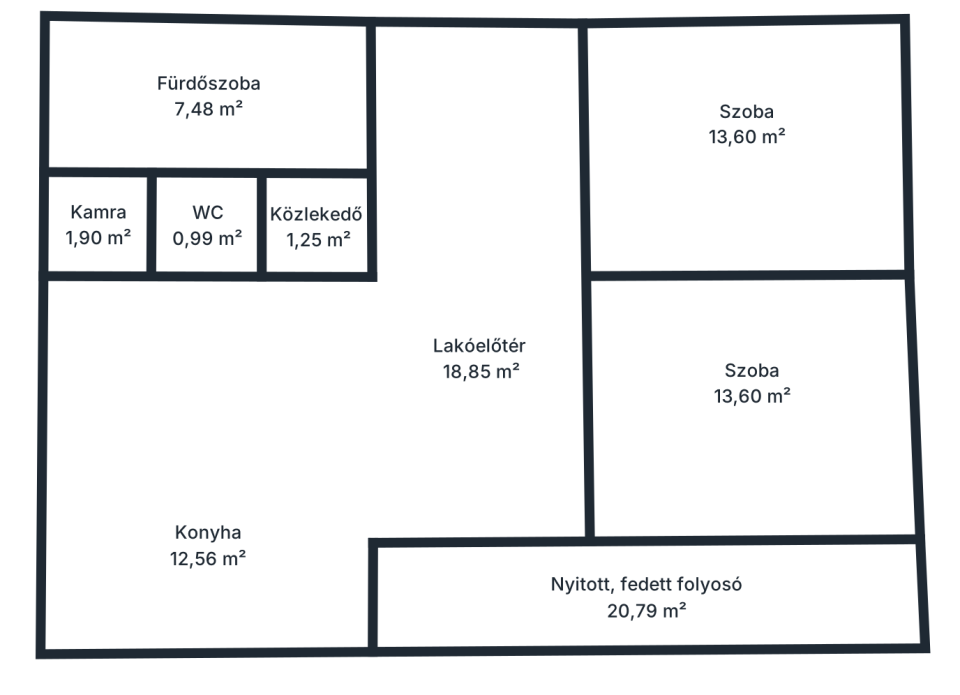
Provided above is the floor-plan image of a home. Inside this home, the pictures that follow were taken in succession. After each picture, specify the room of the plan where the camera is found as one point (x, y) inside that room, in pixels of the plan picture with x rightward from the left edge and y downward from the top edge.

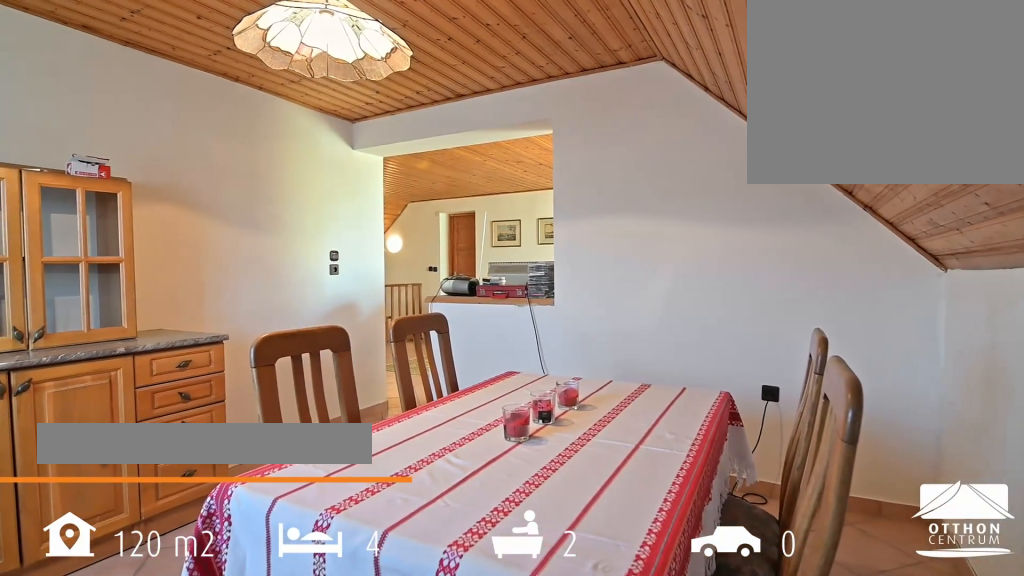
(207, 571)
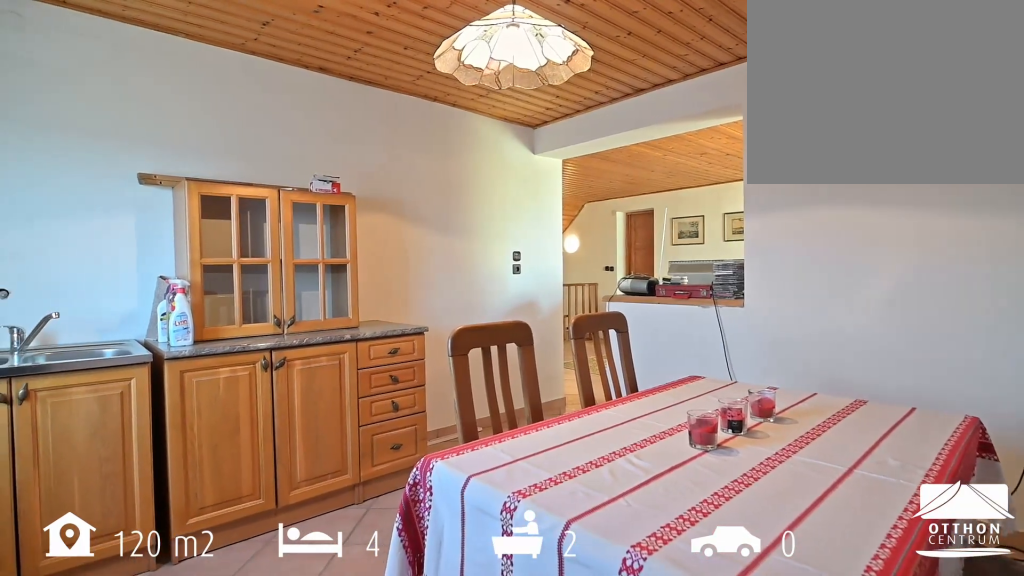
(207, 571)
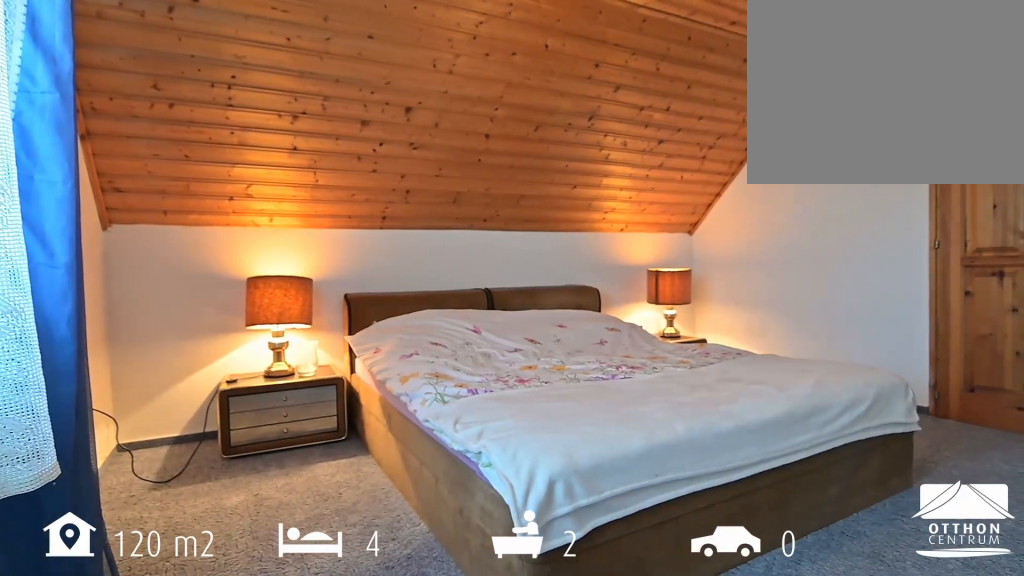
(751, 194)
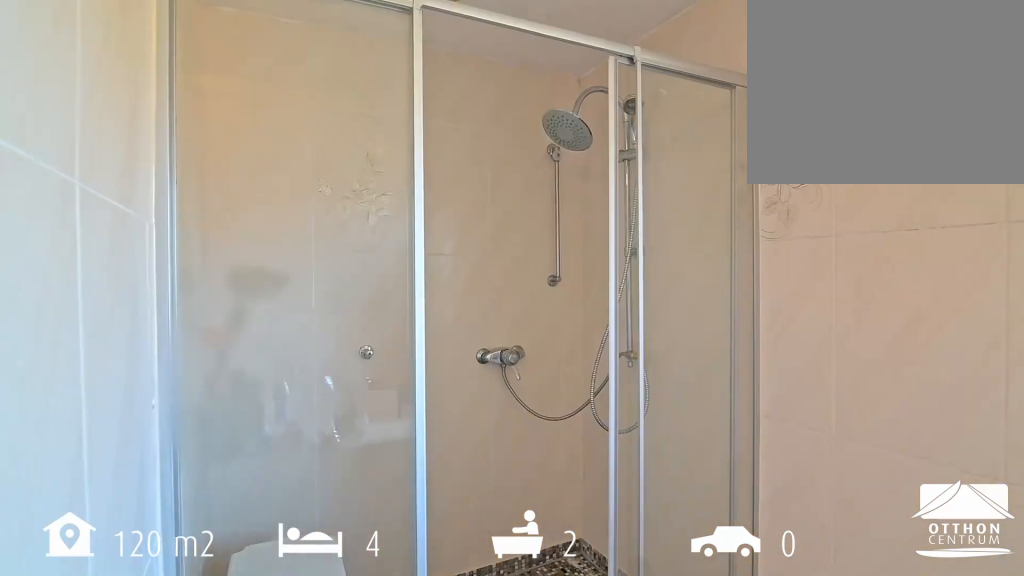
(214, 125)
